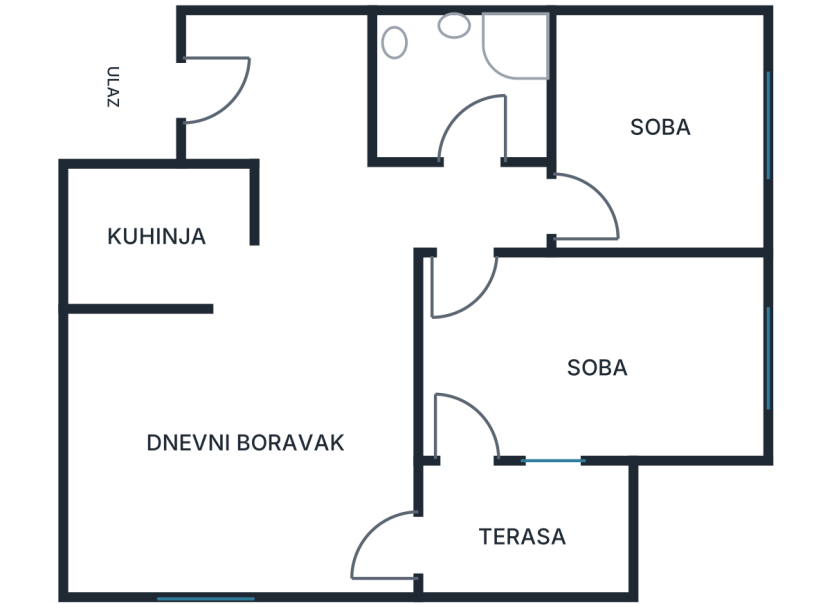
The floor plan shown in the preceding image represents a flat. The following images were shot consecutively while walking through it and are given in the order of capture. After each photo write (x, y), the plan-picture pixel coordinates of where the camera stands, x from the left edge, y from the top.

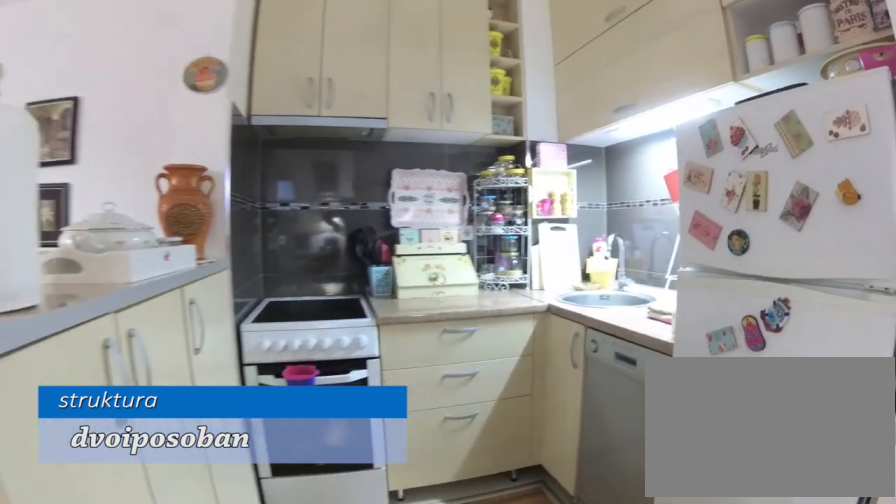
(254, 252)
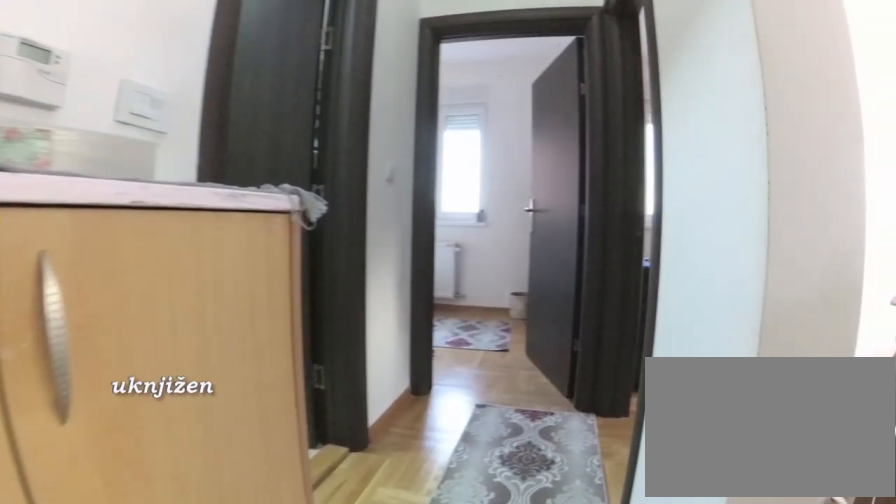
(362, 233)
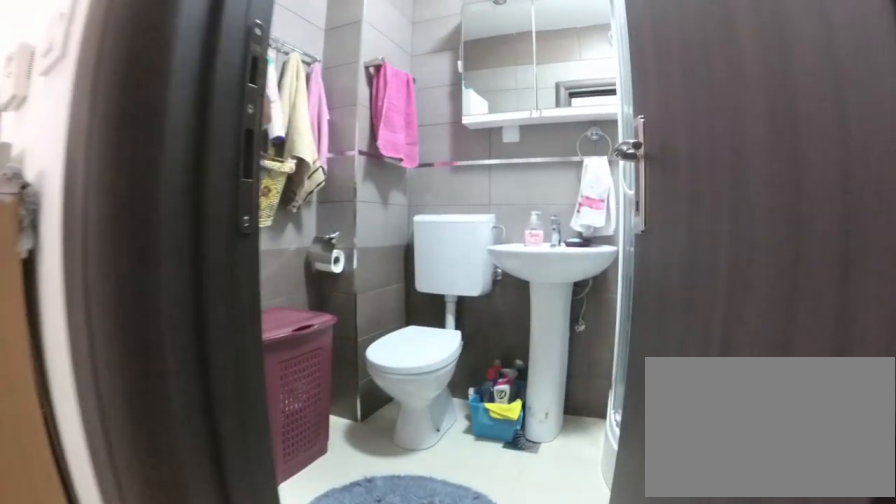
(502, 216)
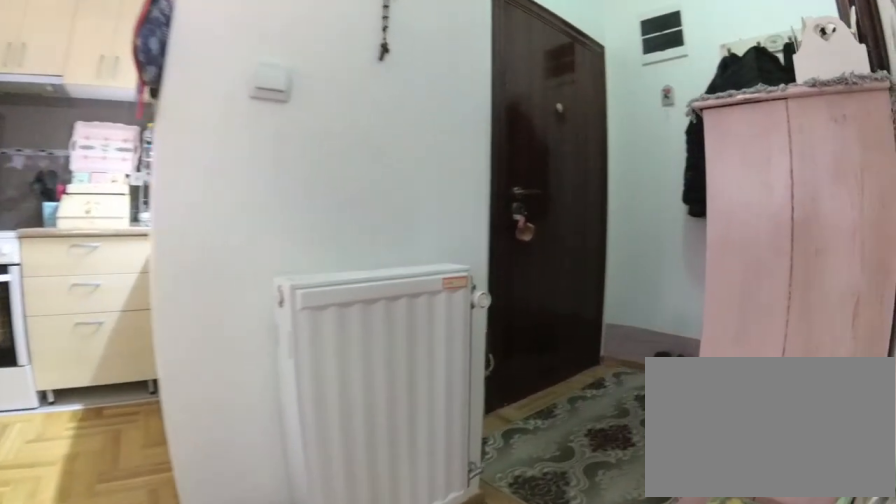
(354, 182)
